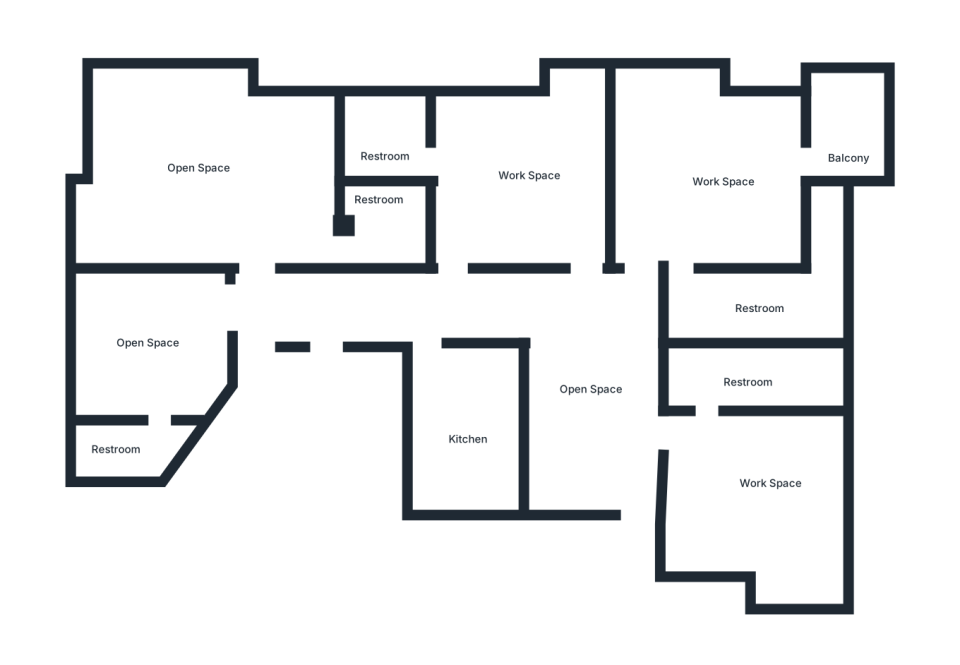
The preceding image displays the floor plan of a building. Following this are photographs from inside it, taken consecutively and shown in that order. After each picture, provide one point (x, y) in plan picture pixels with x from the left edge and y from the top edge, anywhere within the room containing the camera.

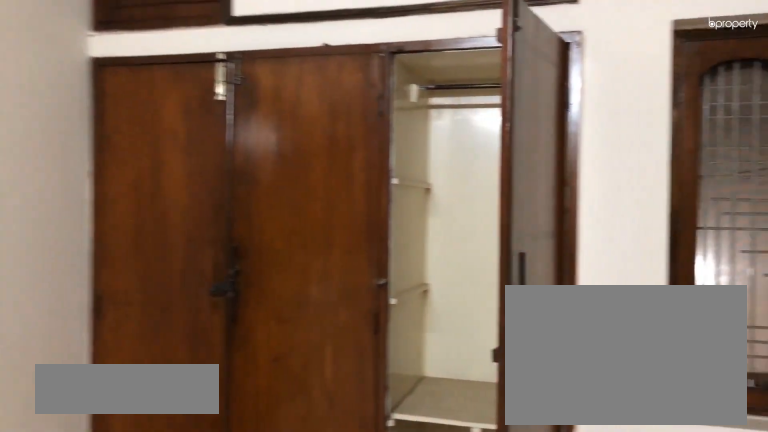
(749, 484)
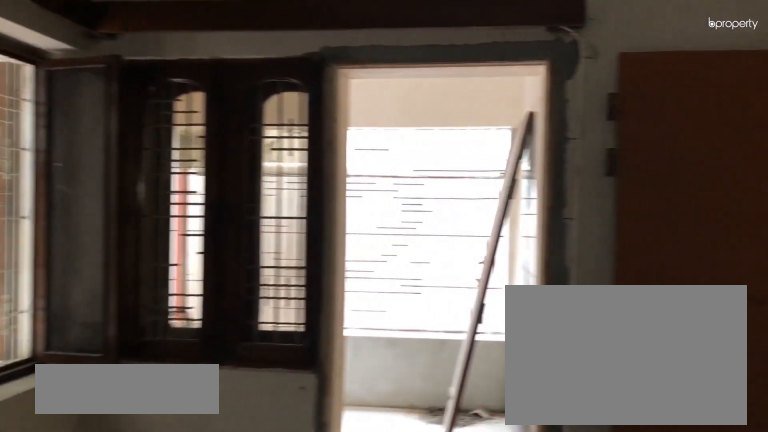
(712, 186)
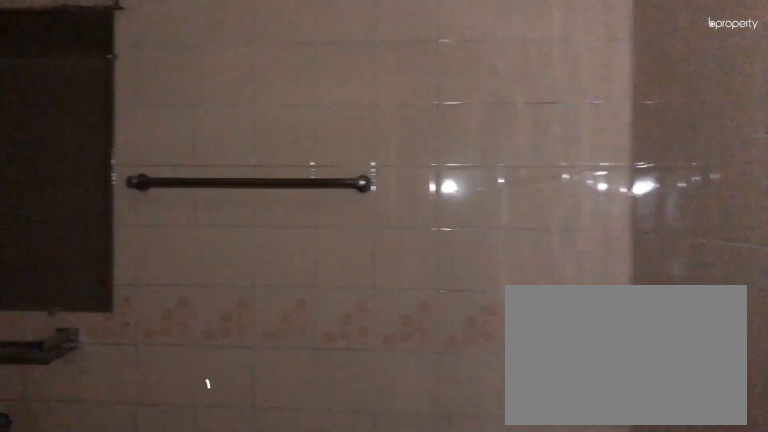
(753, 310)
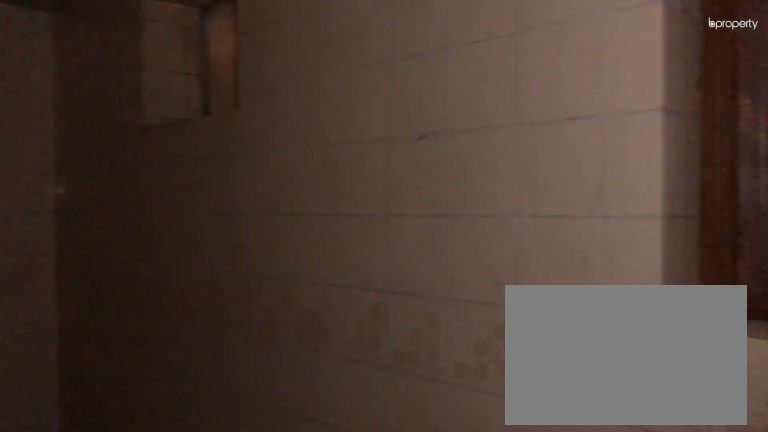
(753, 310)
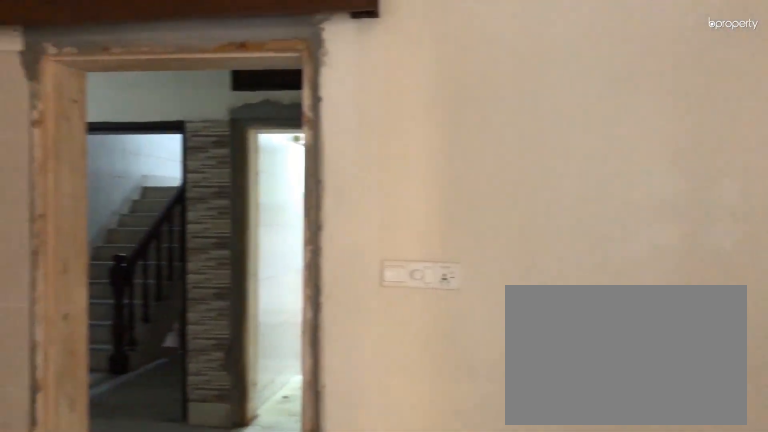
(220, 191)
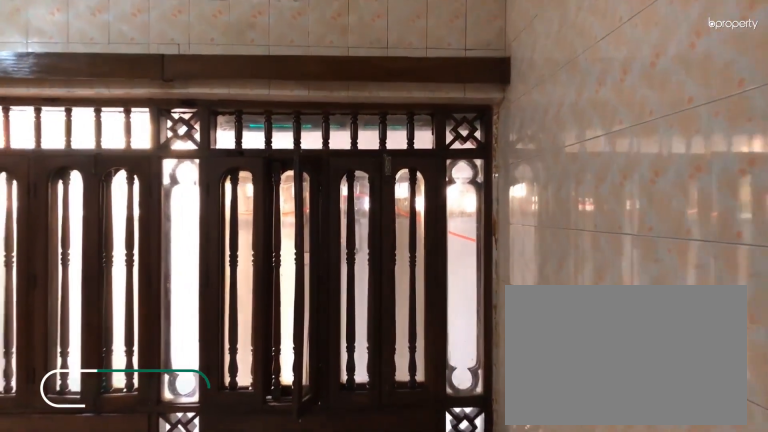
(155, 356)
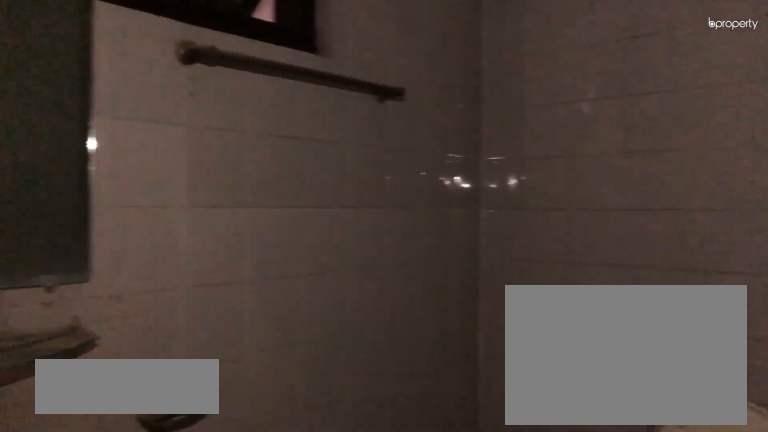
(129, 453)
